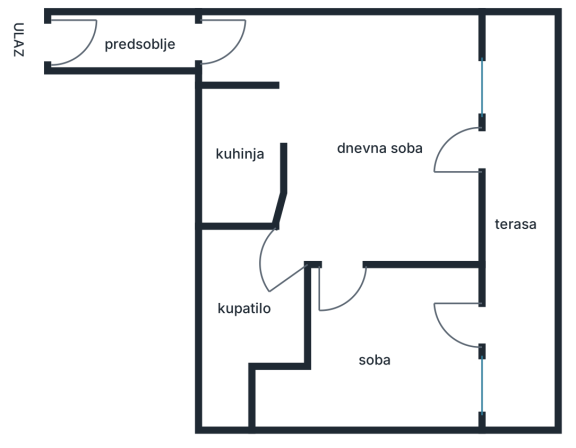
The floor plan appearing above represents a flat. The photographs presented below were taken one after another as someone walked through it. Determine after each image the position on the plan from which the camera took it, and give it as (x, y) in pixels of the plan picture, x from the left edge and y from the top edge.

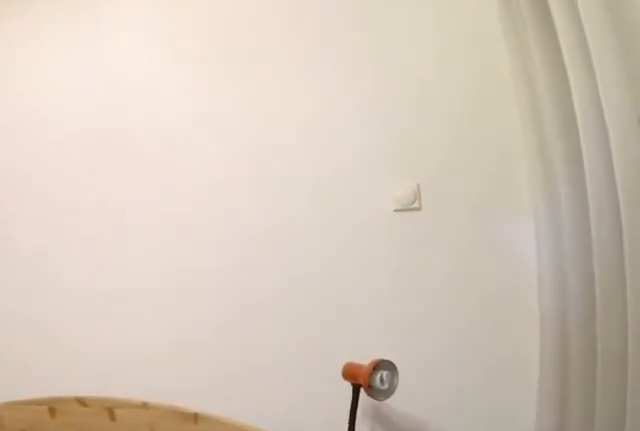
(335, 297)
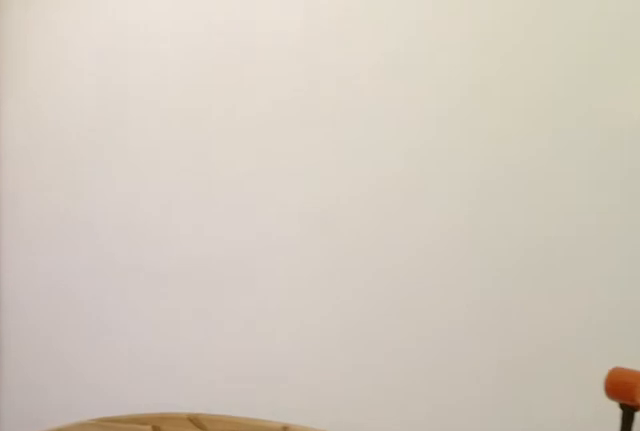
(330, 317)
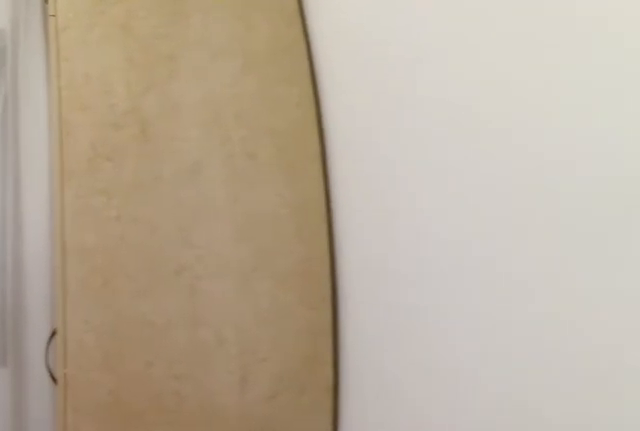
(323, 328)
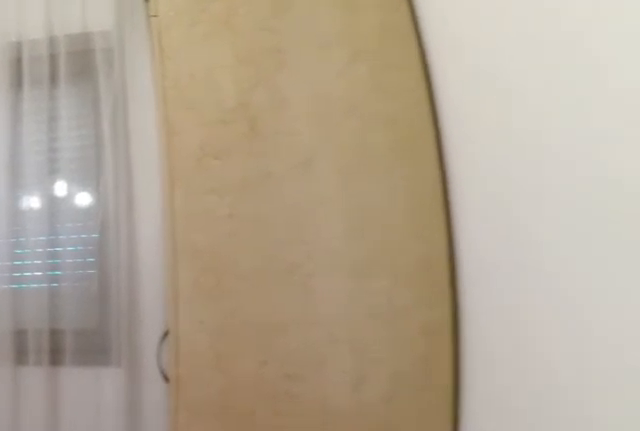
(323, 329)
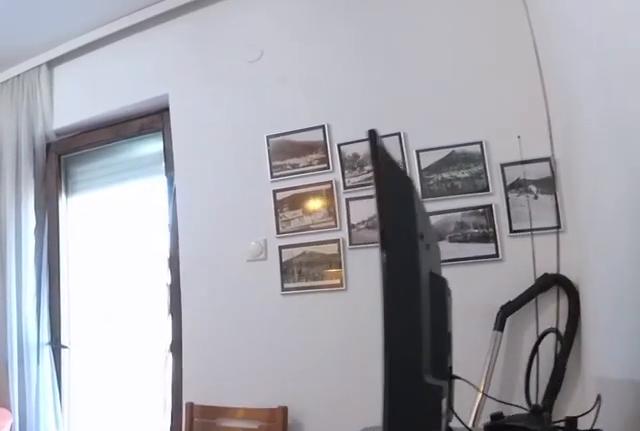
(360, 240)
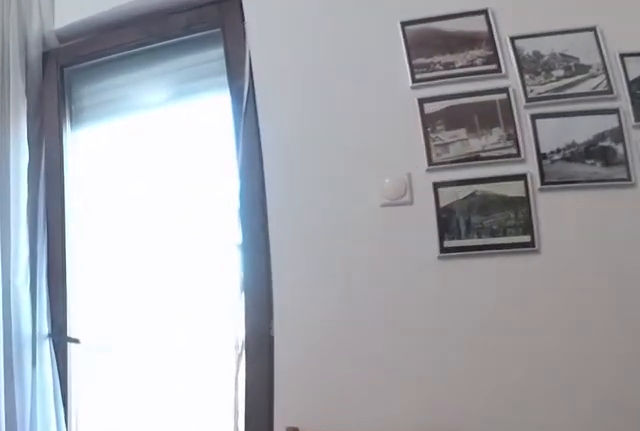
(392, 206)
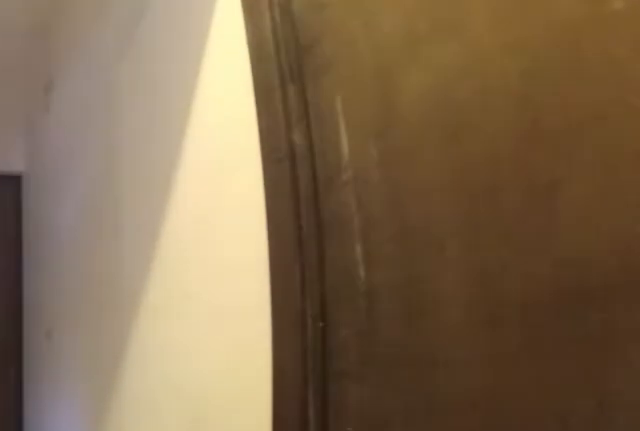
(239, 52)
